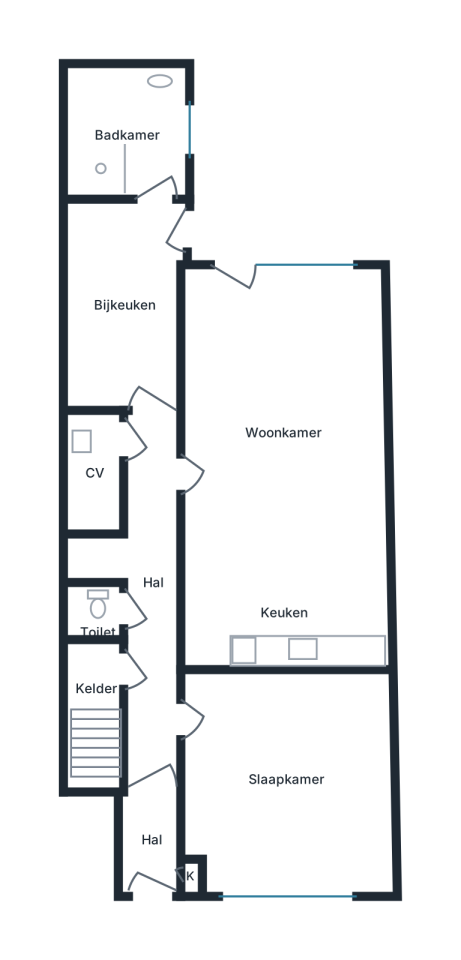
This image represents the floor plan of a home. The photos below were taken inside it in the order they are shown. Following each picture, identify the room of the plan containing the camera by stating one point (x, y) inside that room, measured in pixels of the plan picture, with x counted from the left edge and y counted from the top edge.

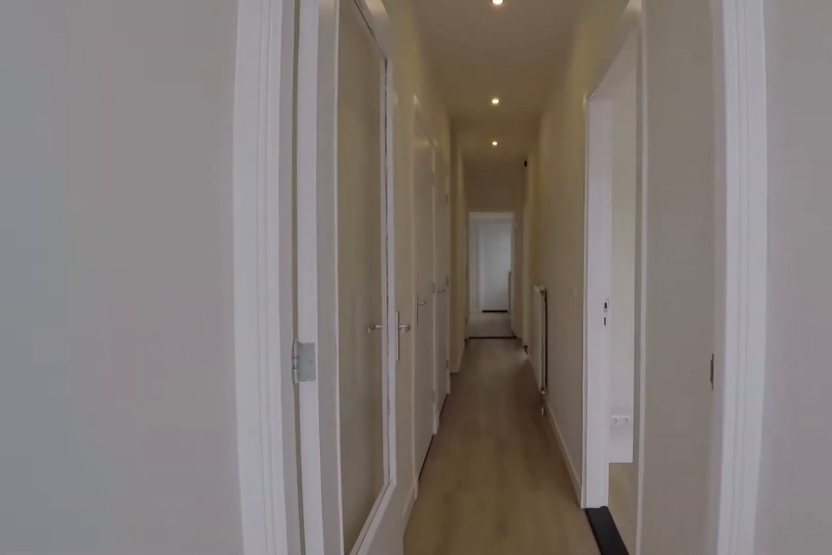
(151, 837)
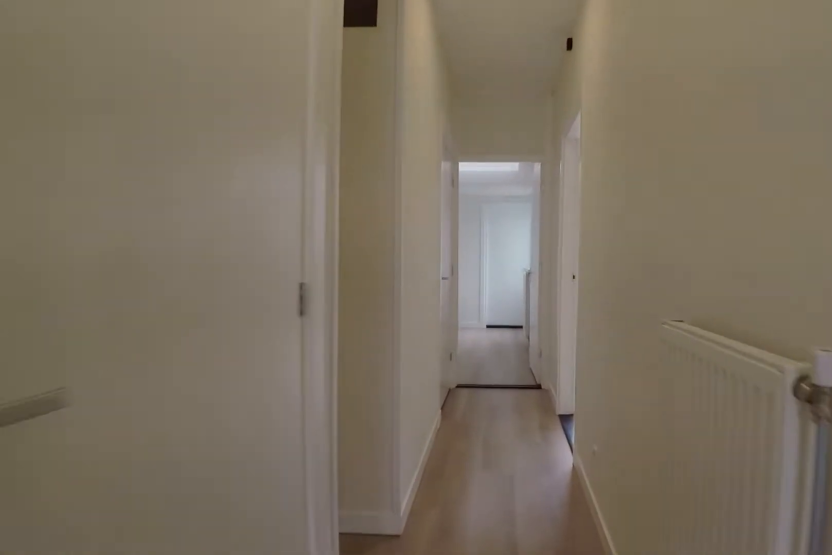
(146, 595)
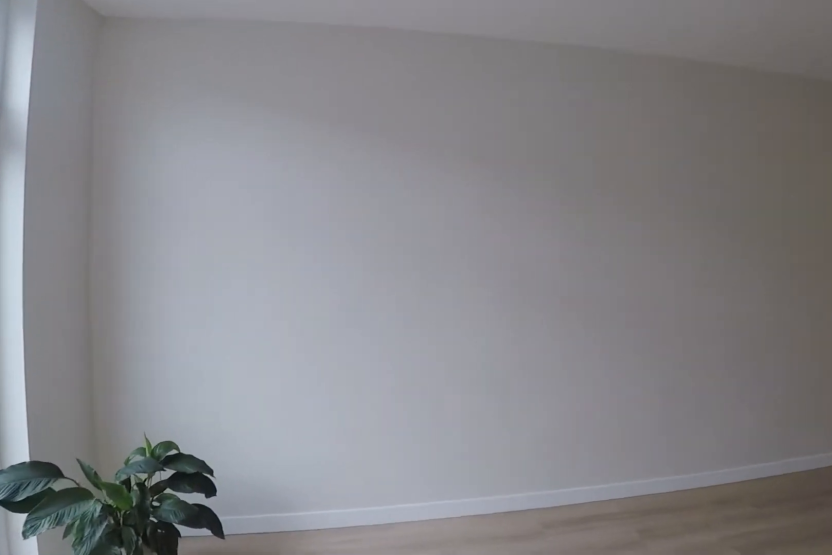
(282, 469)
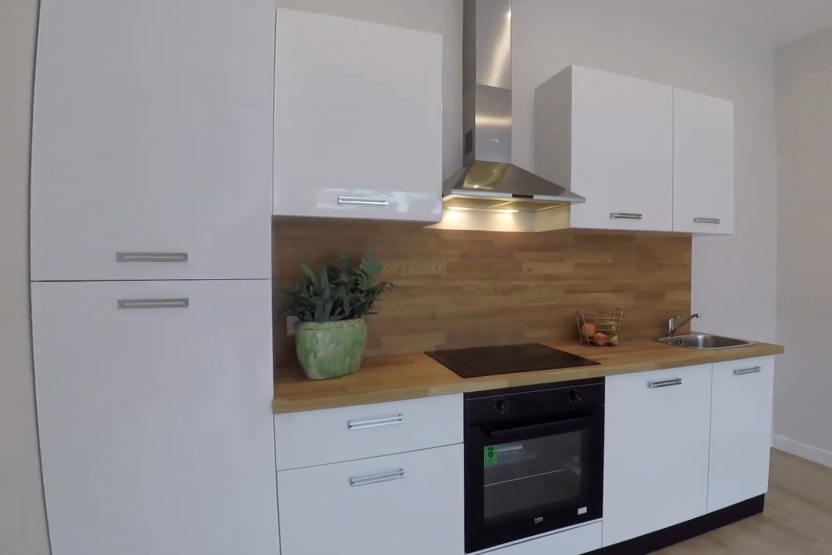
(282, 469)
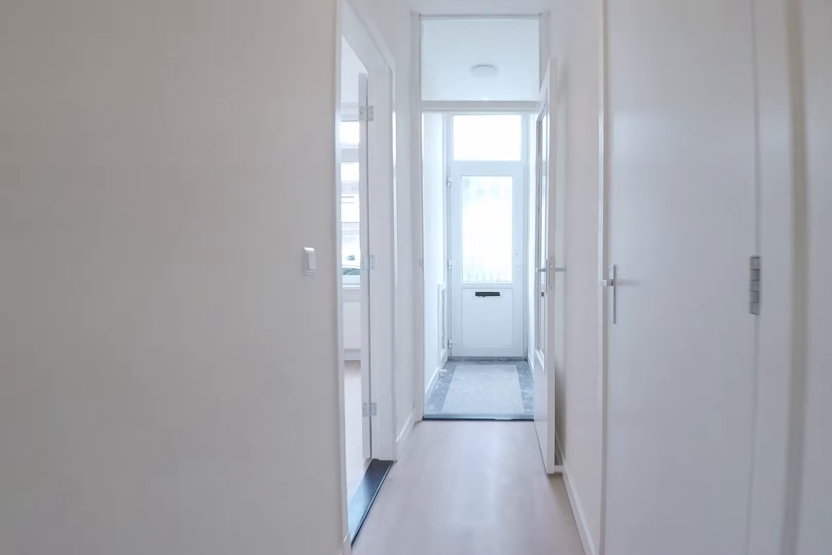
(146, 595)
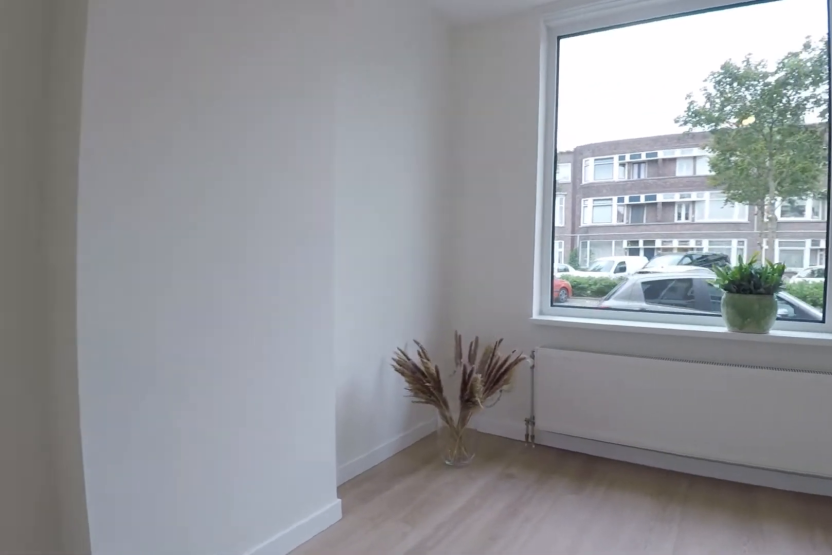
(286, 780)
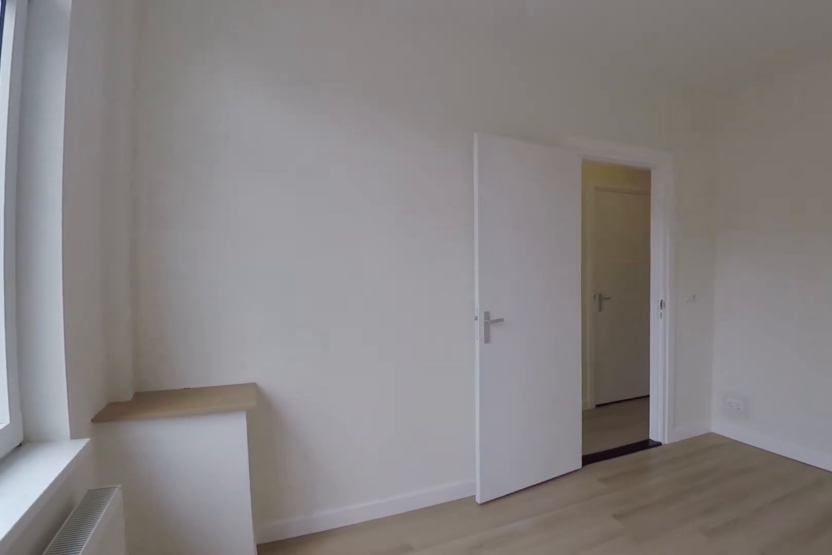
(286, 780)
